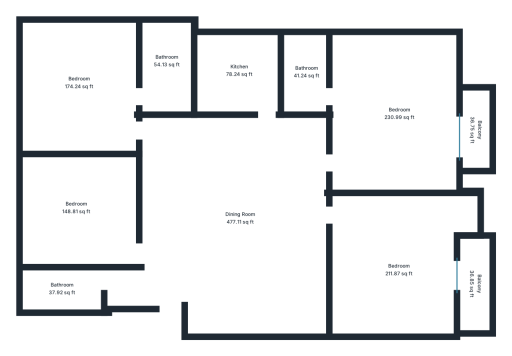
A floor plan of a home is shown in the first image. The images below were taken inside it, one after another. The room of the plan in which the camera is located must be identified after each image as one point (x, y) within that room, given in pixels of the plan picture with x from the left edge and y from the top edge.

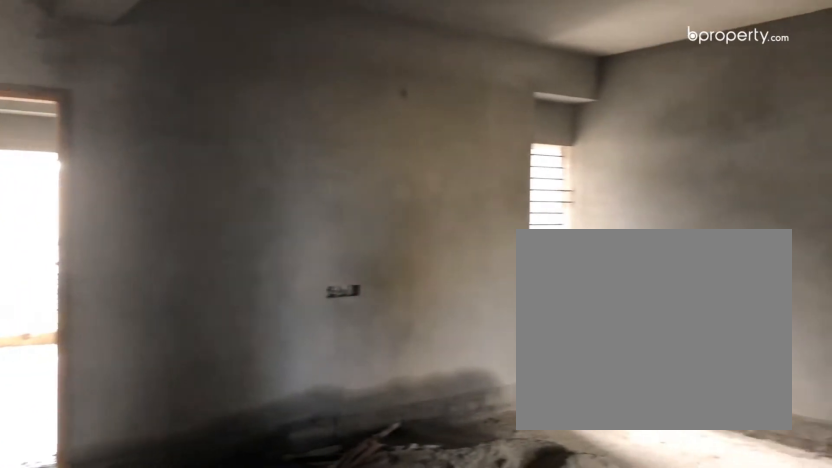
(241, 220)
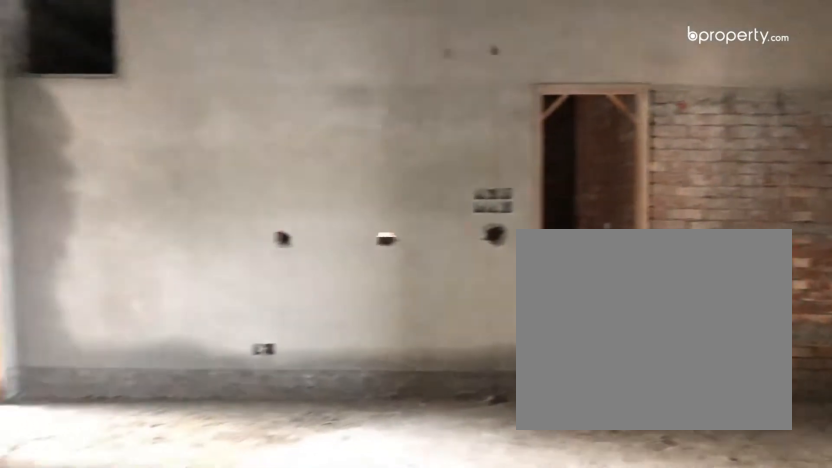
(241, 220)
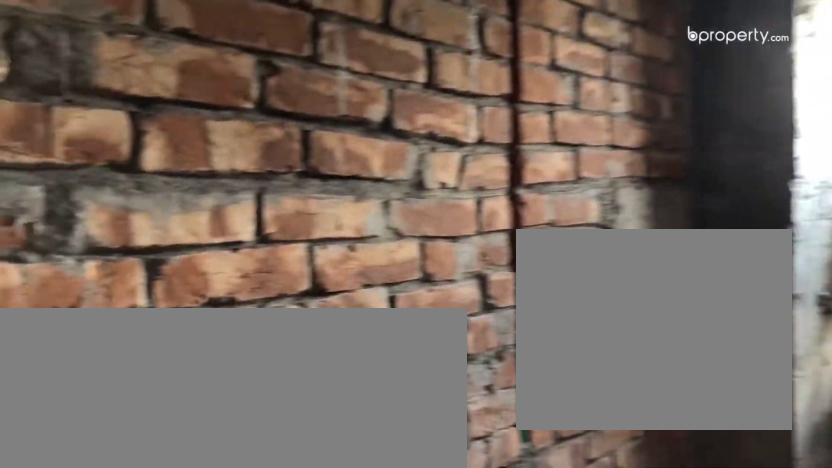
(59, 288)
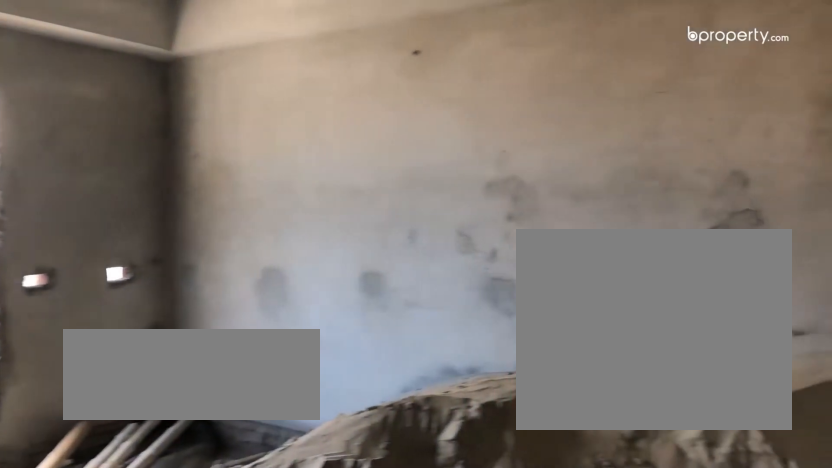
(78, 212)
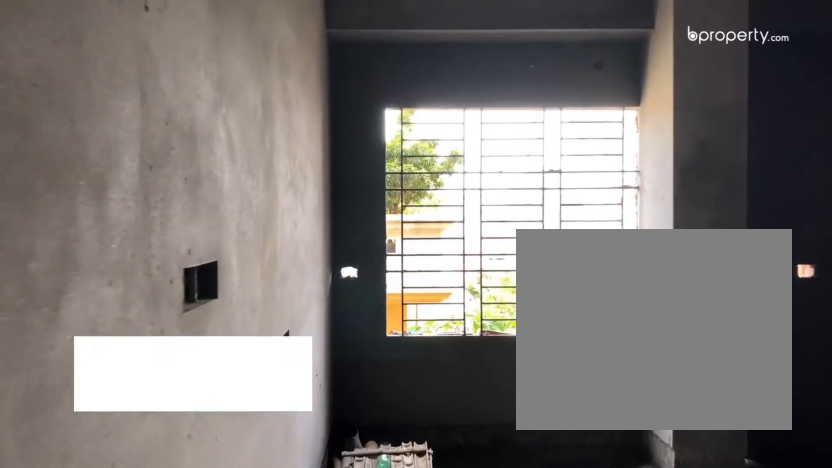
(80, 83)
